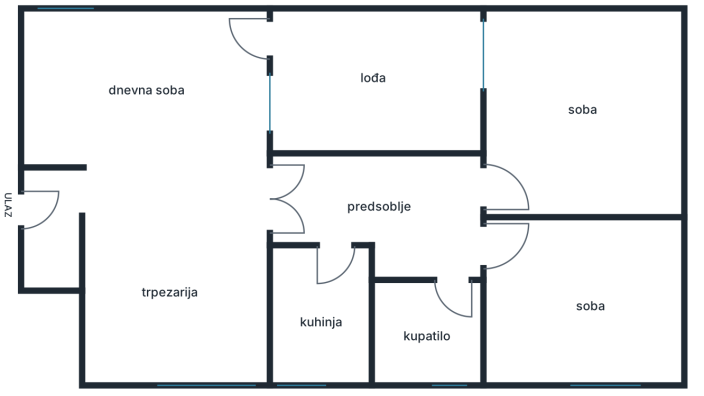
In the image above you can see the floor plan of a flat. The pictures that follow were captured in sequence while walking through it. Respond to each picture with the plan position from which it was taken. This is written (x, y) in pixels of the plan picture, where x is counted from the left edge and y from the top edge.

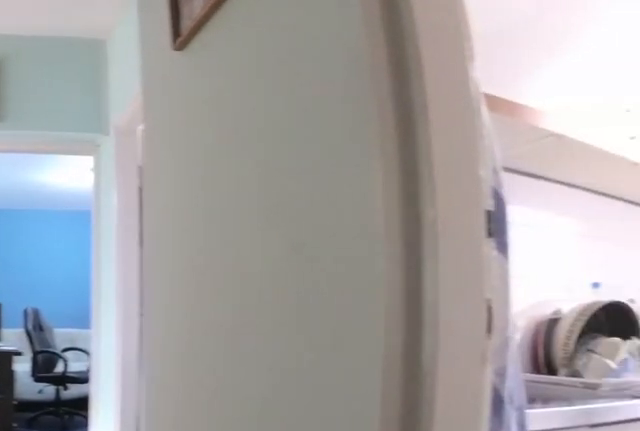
(312, 201)
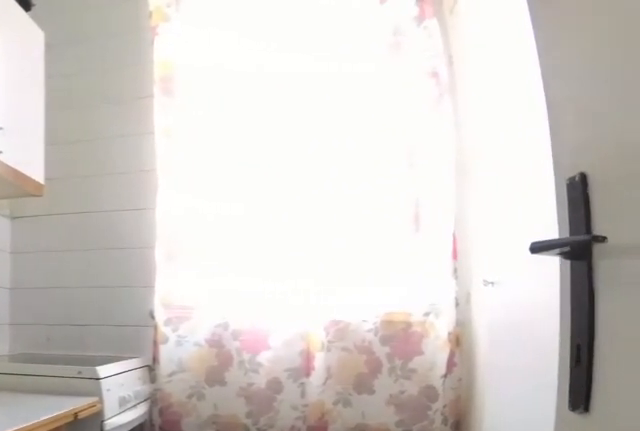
(321, 229)
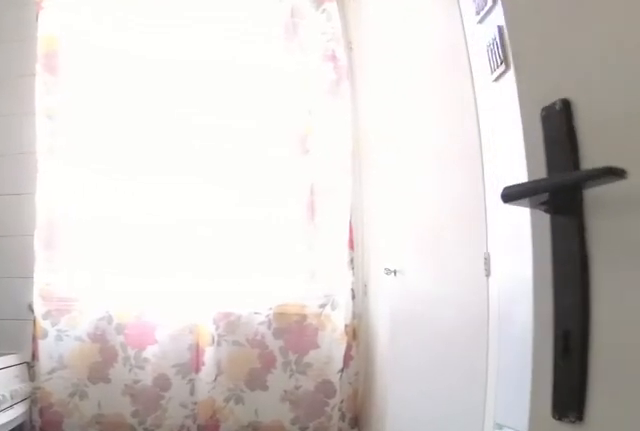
(321, 244)
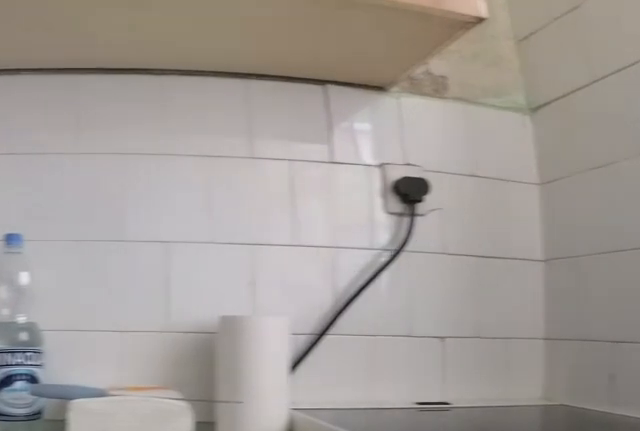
(307, 368)
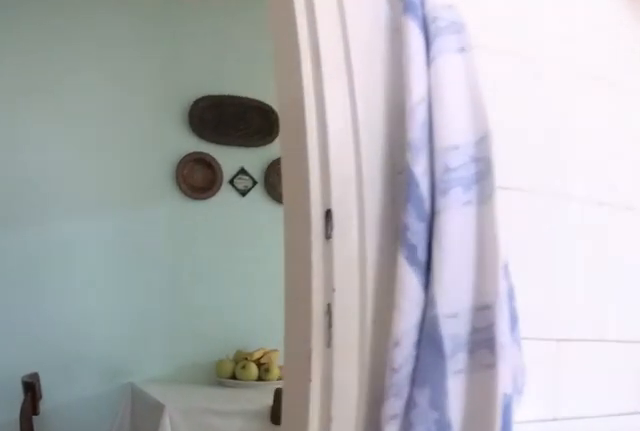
(321, 311)
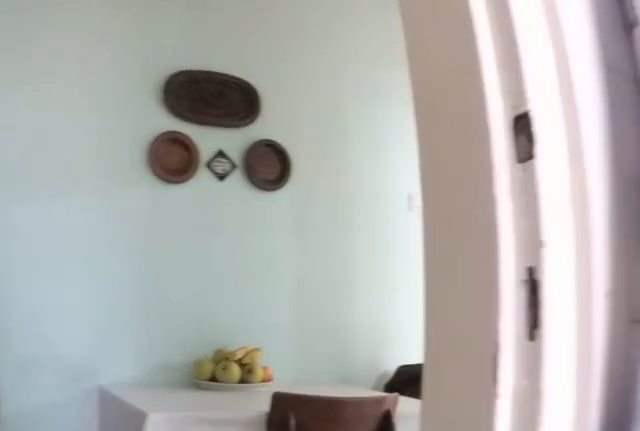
(321, 289)
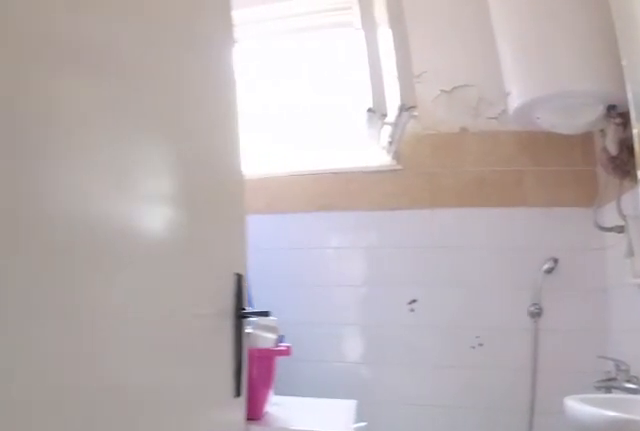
(433, 256)
